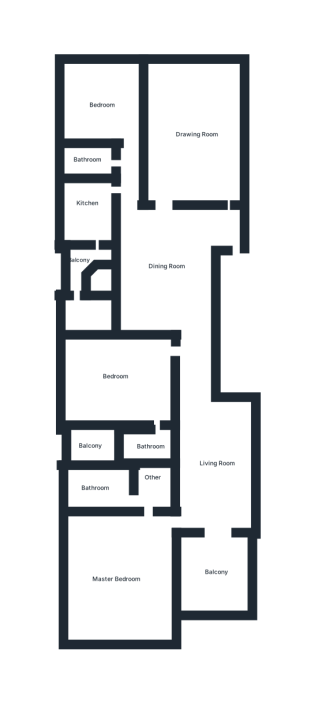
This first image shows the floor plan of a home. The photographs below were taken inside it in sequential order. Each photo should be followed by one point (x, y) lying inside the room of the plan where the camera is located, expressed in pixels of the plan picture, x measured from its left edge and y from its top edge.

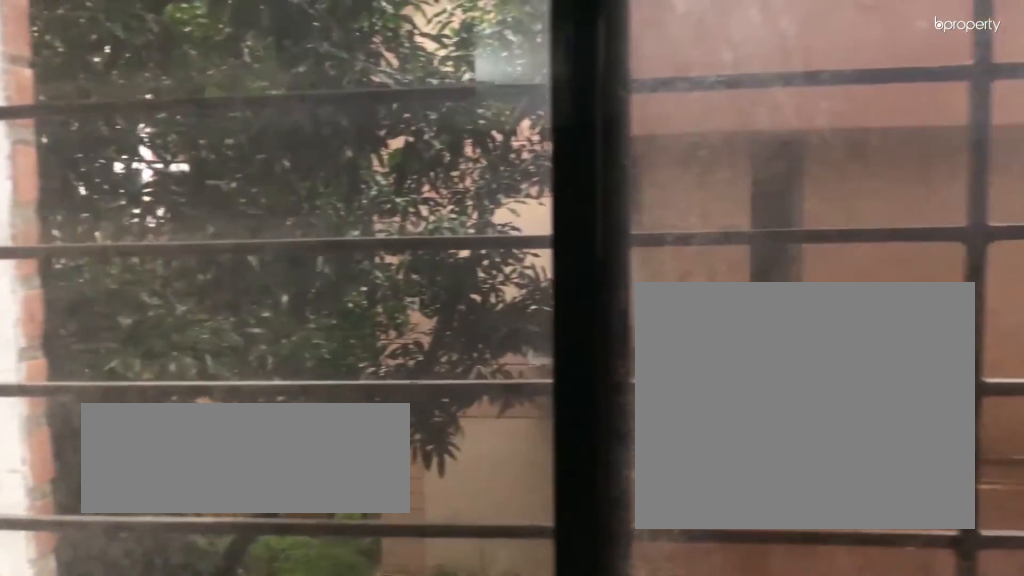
(98, 445)
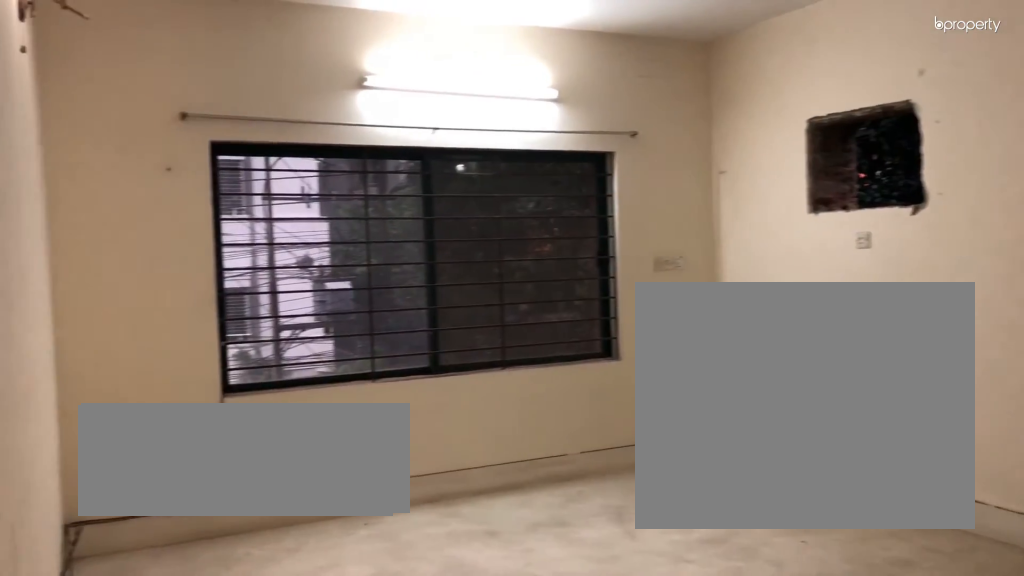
(119, 573)
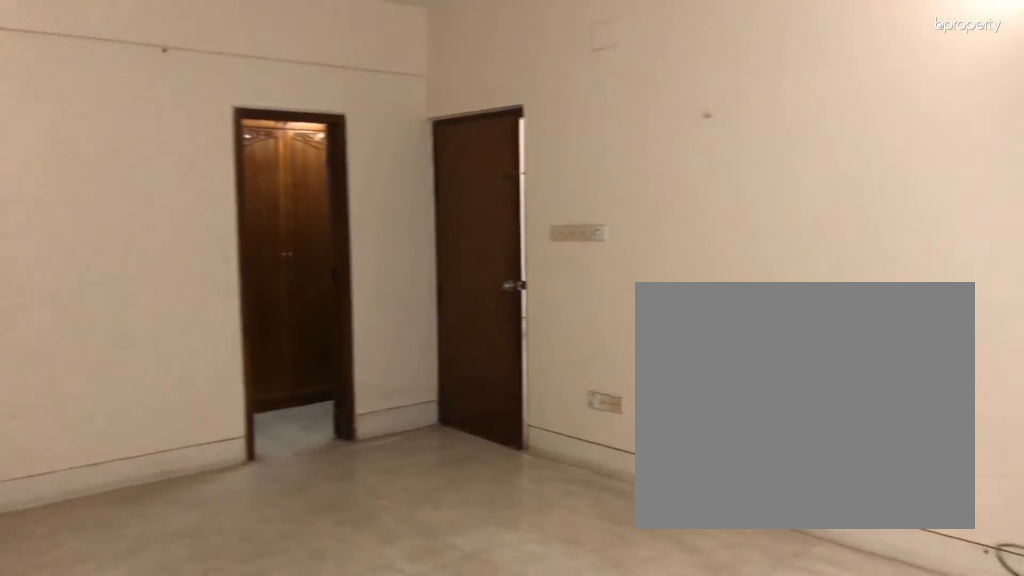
(119, 573)
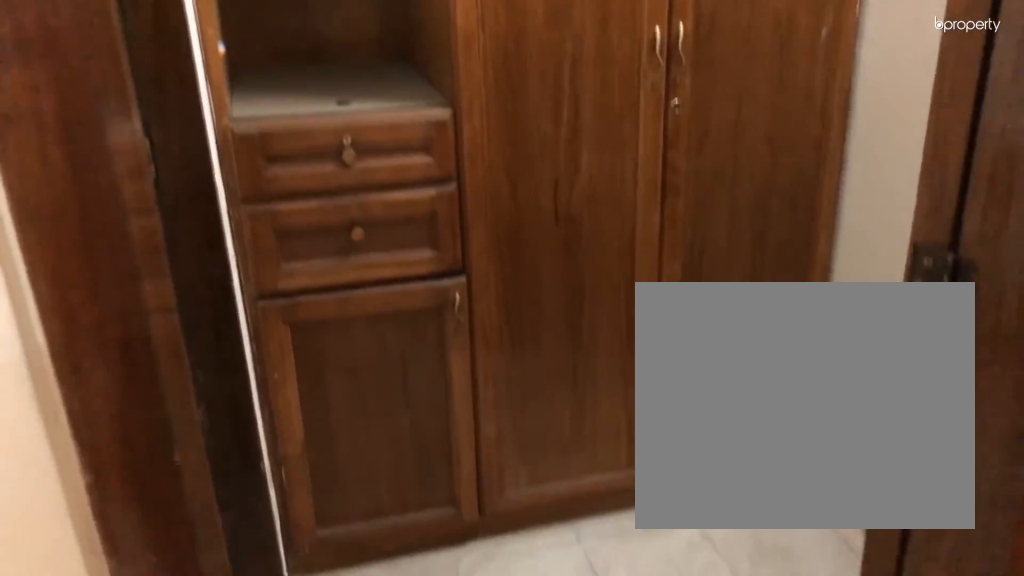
(152, 487)
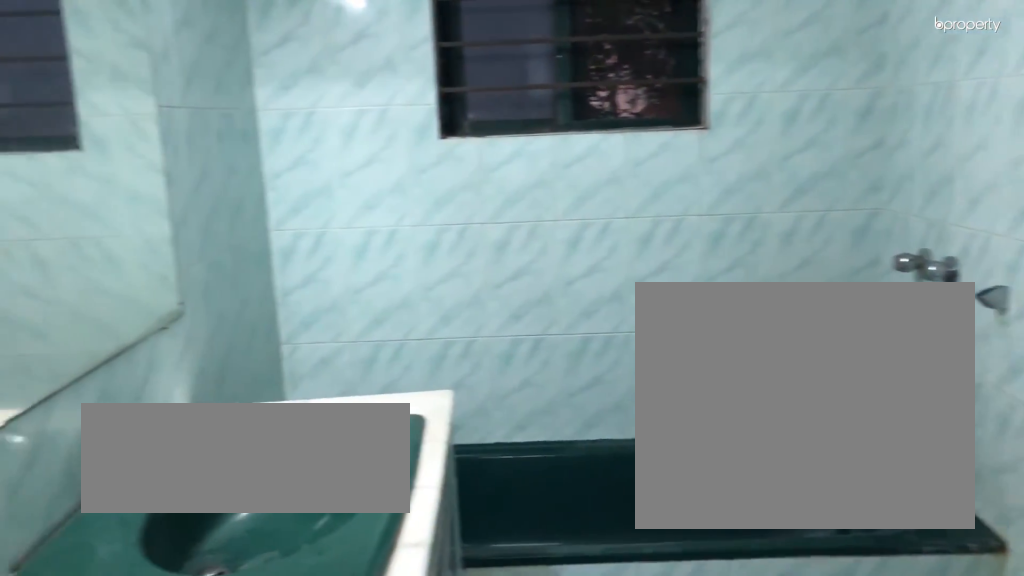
(97, 487)
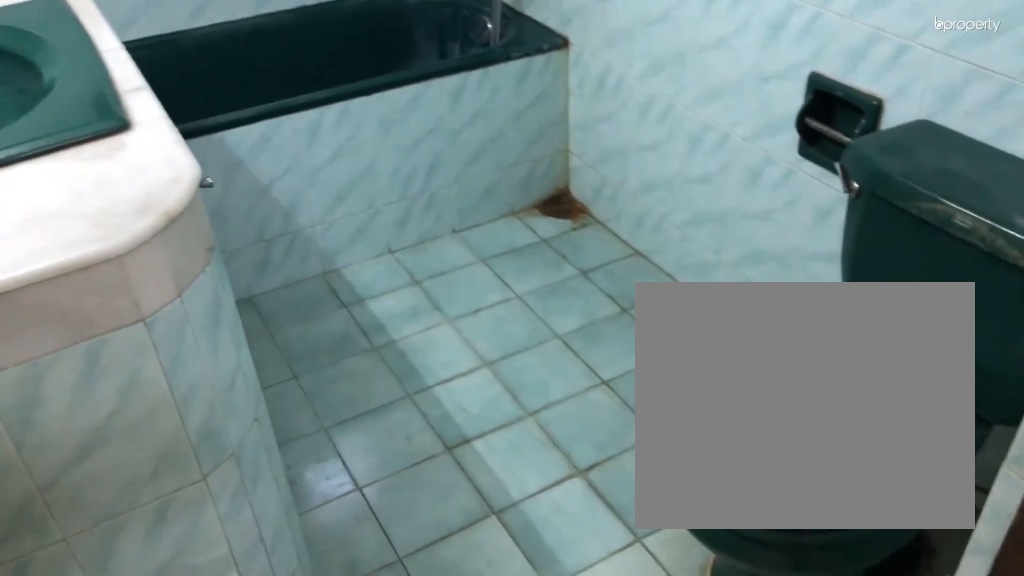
(97, 487)
